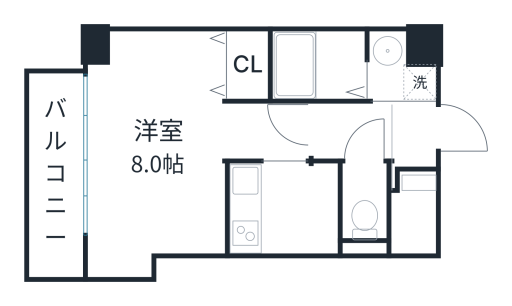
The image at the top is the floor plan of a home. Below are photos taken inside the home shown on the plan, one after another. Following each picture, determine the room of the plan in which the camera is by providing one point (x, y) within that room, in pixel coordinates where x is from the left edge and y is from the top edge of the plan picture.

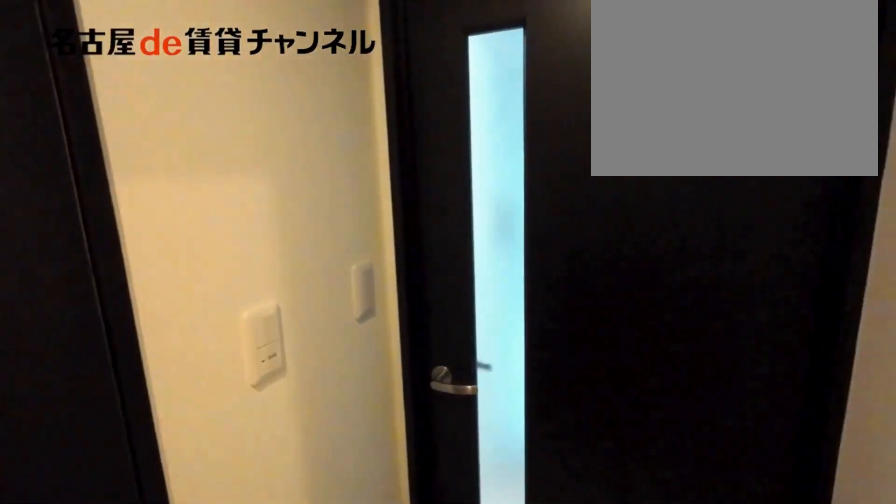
(352, 131)
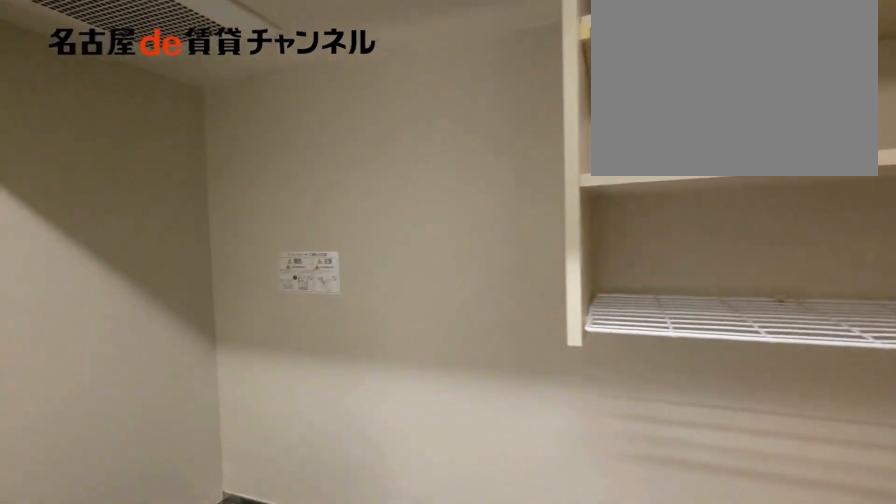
(283, 208)
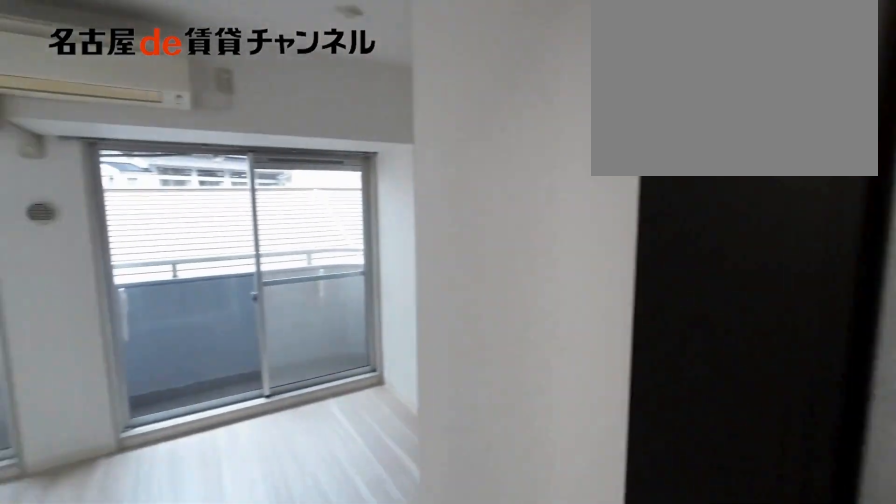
(169, 147)
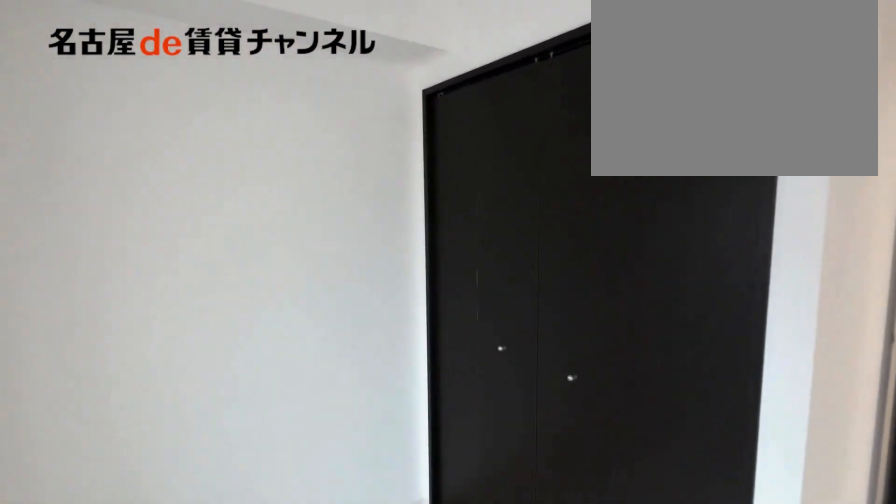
(169, 147)
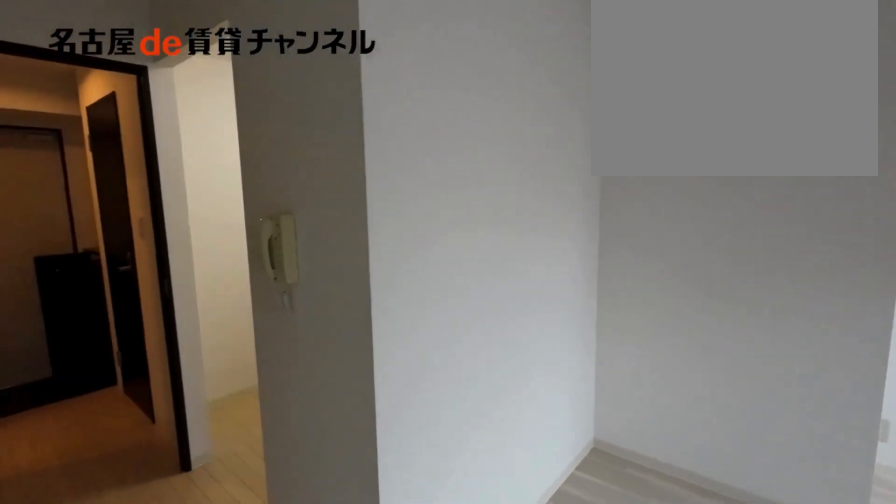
(266, 131)
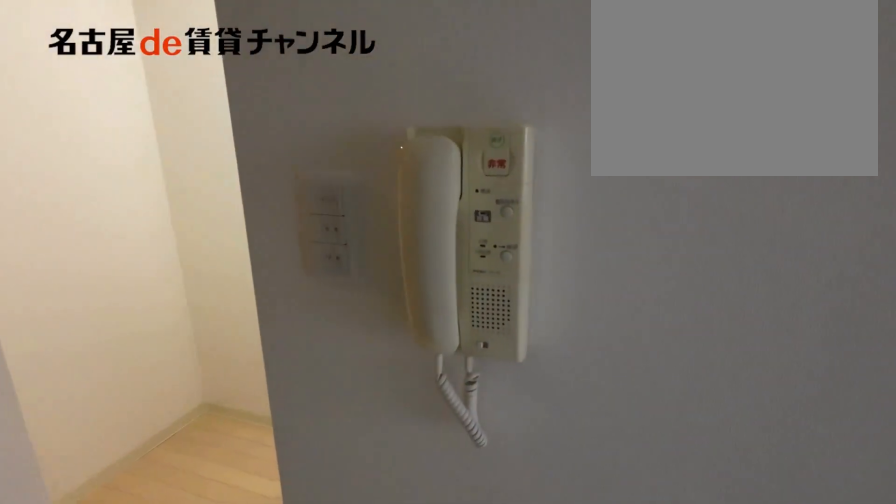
(266, 131)
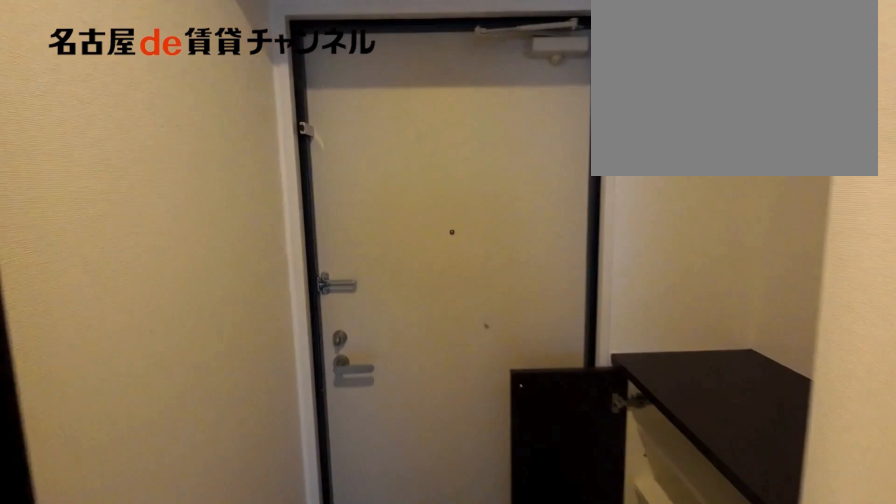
(353, 132)
